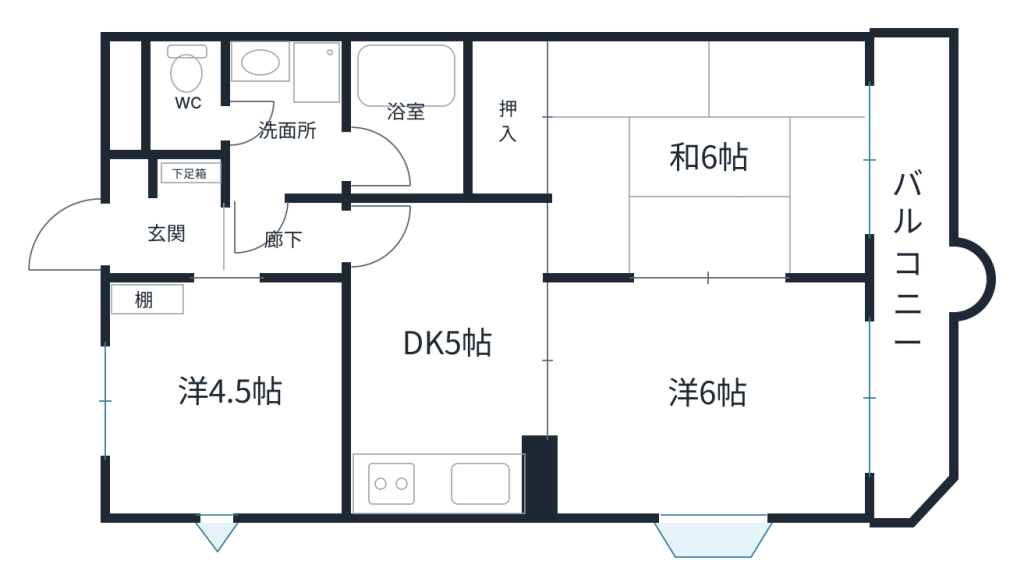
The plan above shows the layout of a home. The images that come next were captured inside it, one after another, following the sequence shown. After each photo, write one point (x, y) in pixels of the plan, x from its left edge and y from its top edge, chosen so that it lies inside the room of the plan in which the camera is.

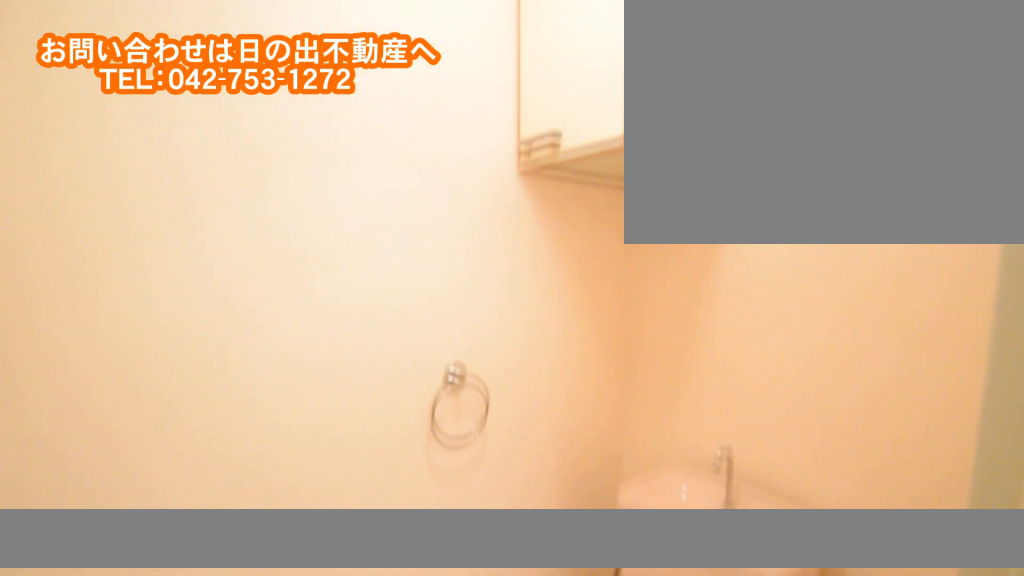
(185, 98)
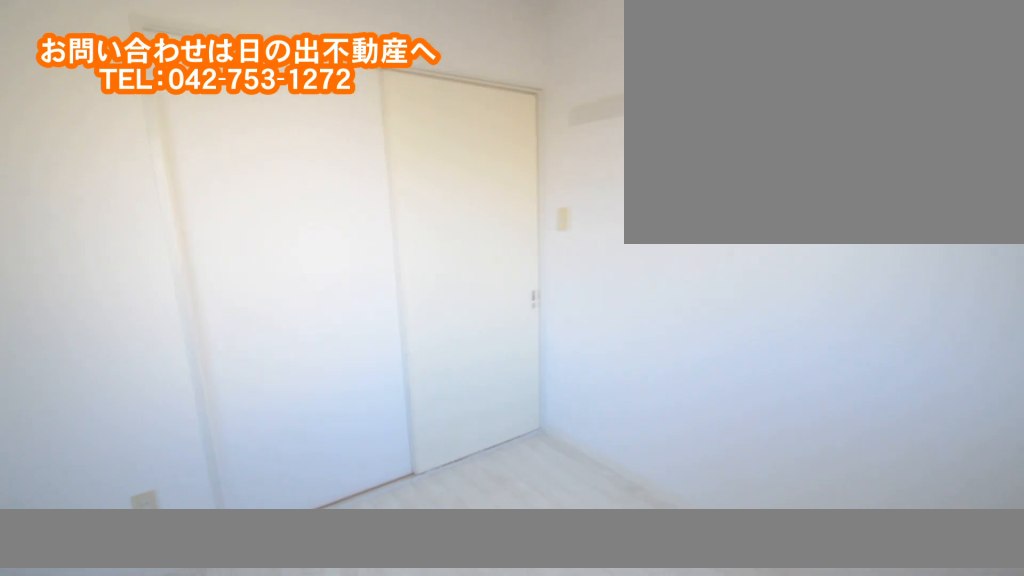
(228, 442)
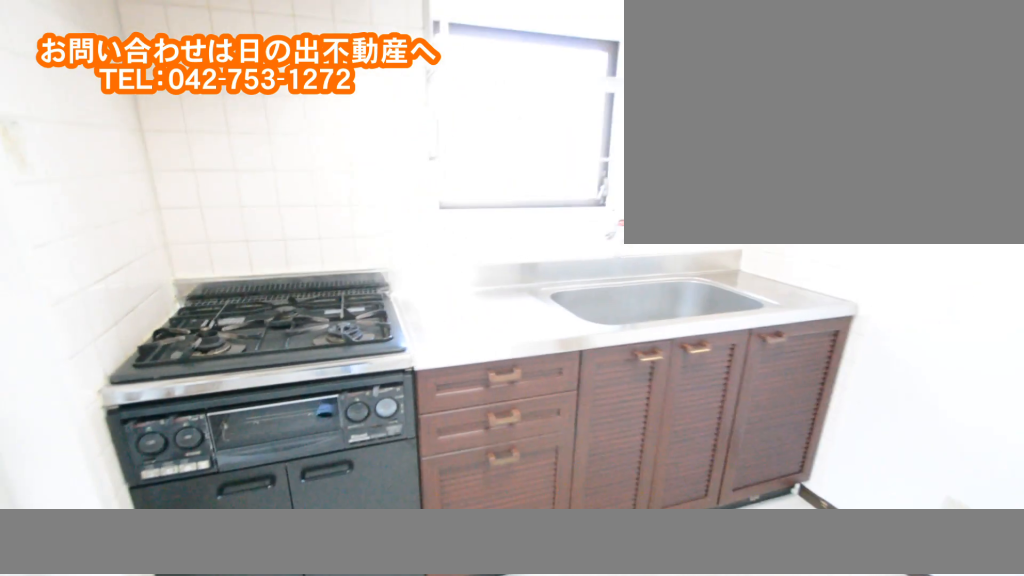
(458, 389)
